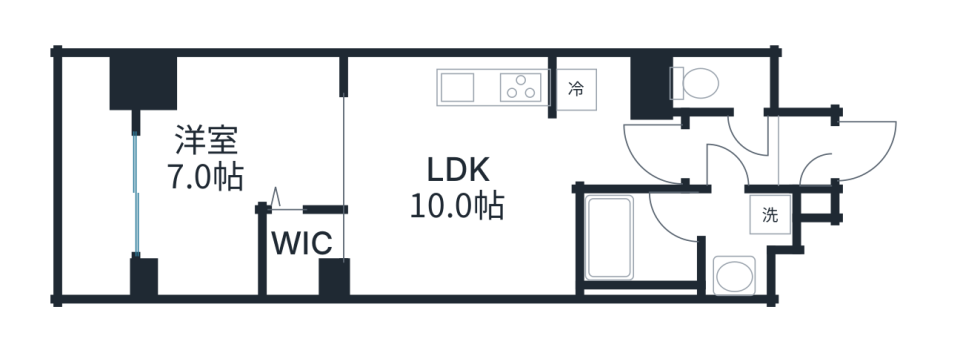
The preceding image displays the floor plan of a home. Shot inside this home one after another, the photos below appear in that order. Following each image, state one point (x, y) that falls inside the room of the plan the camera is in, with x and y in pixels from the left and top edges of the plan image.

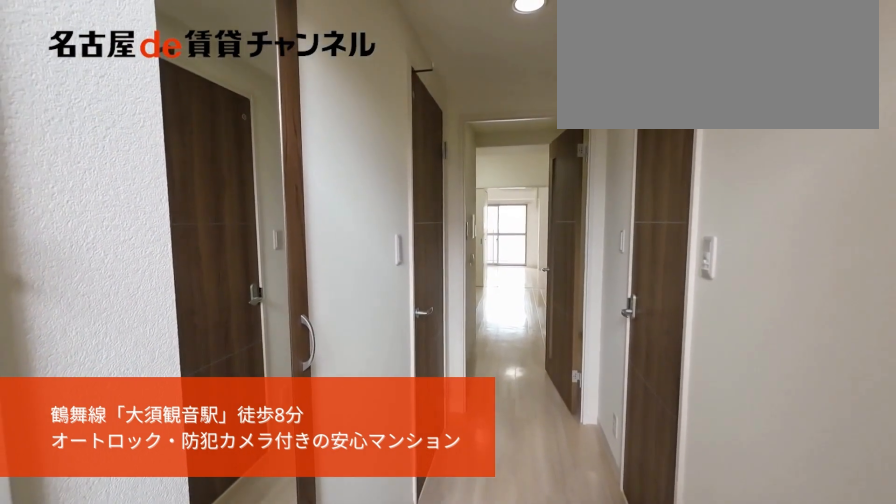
(805, 160)
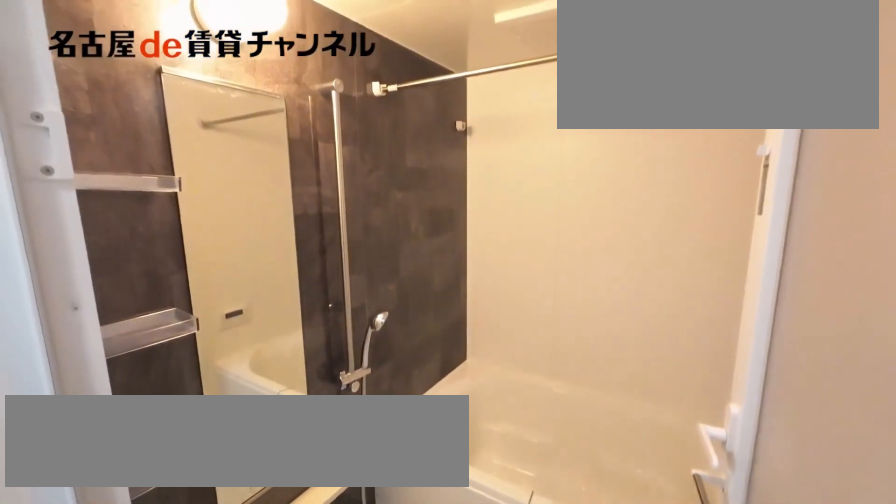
(682, 241)
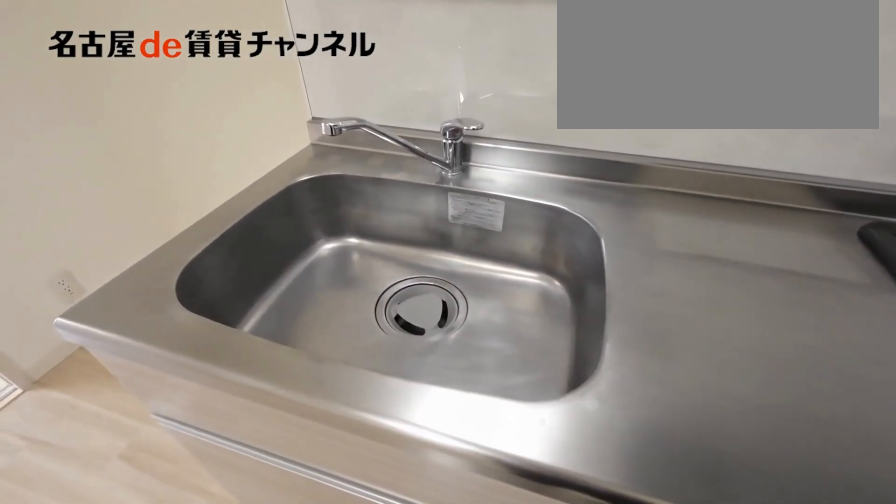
(460, 175)
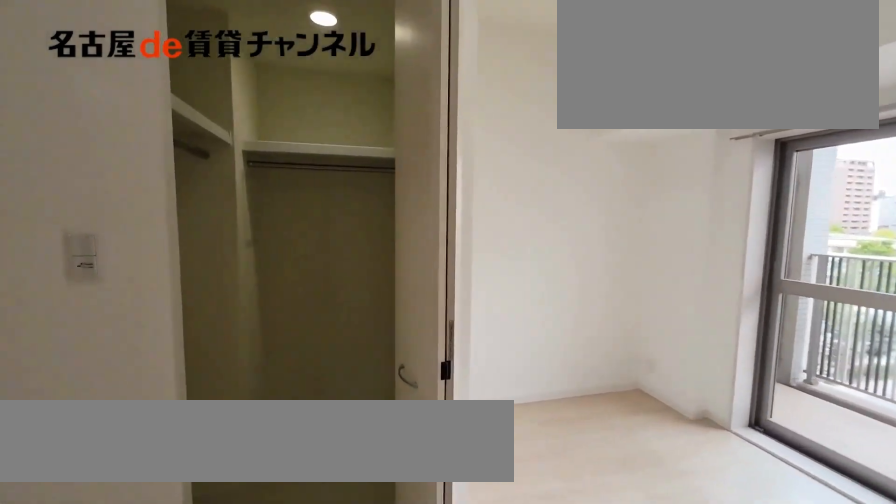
(238, 175)
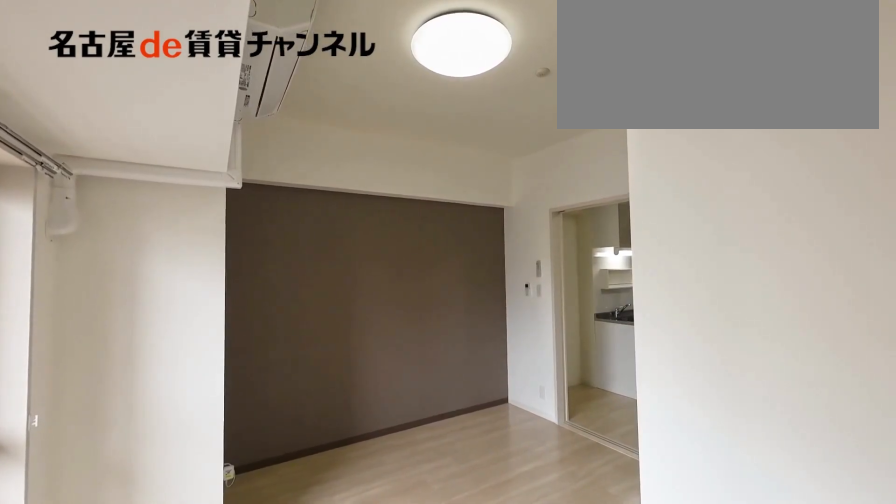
(238, 175)
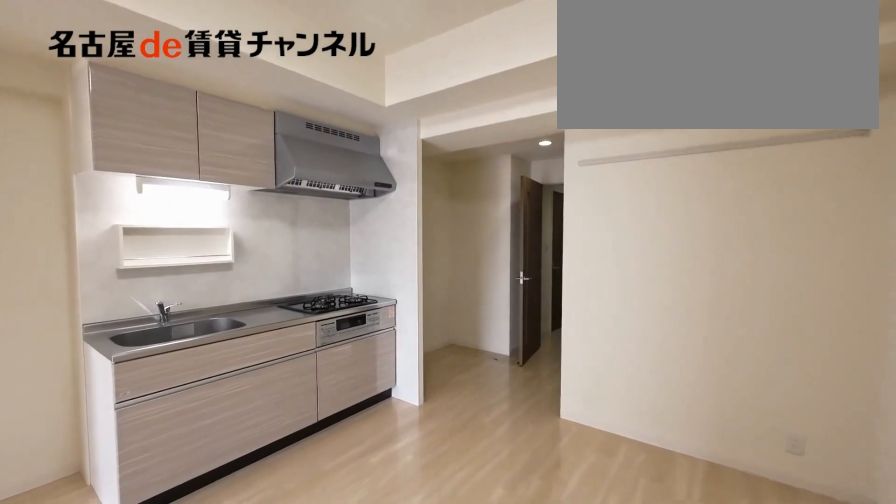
(460, 175)
